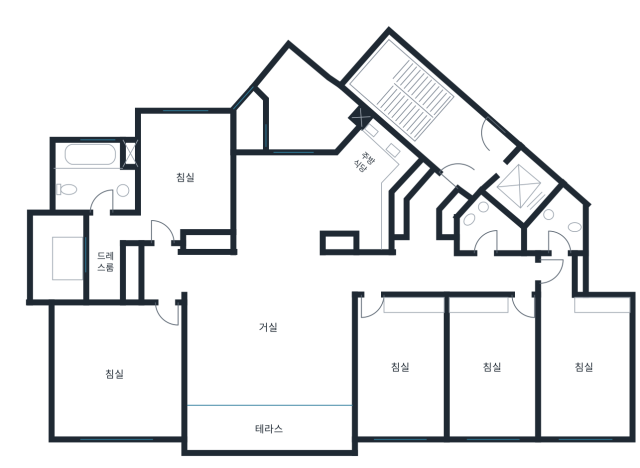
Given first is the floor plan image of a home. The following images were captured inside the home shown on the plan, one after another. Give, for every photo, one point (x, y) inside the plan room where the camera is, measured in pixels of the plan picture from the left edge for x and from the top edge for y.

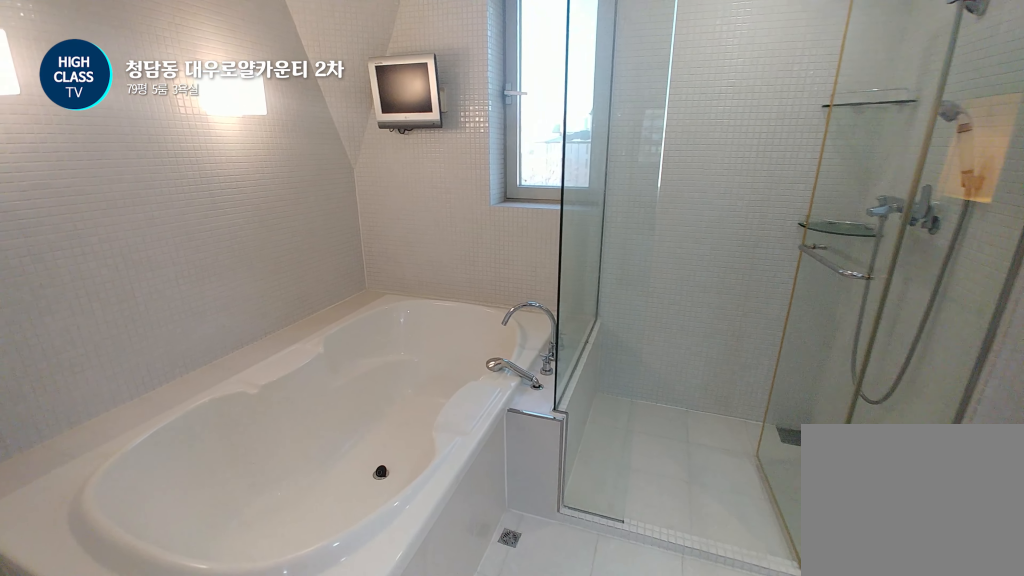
(95, 177)
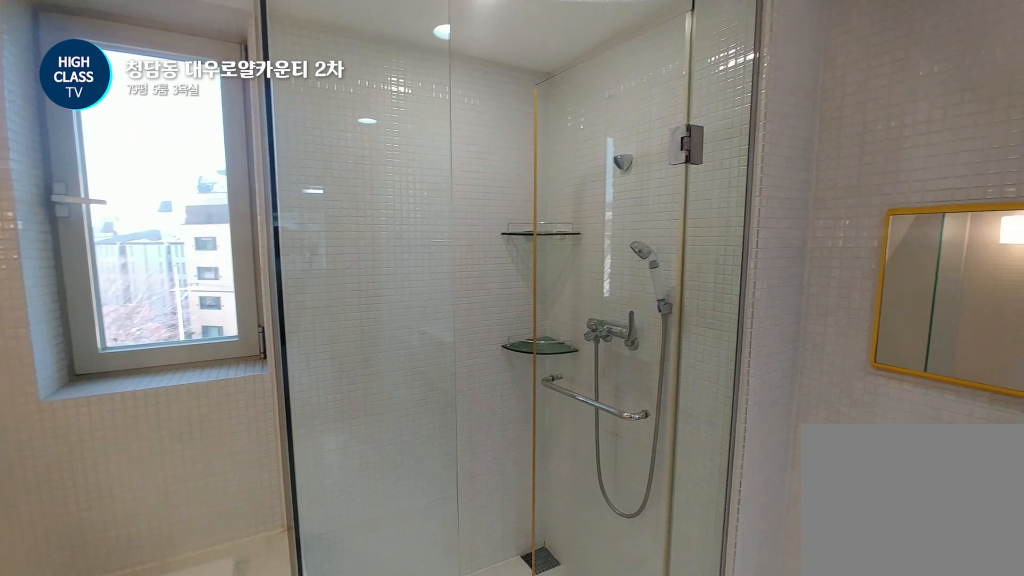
(95, 177)
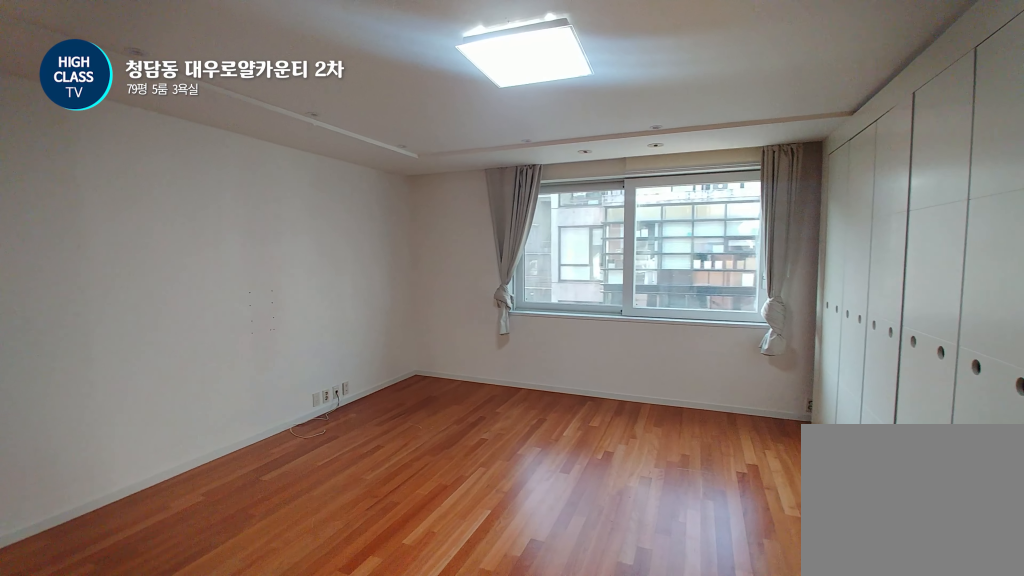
(116, 373)
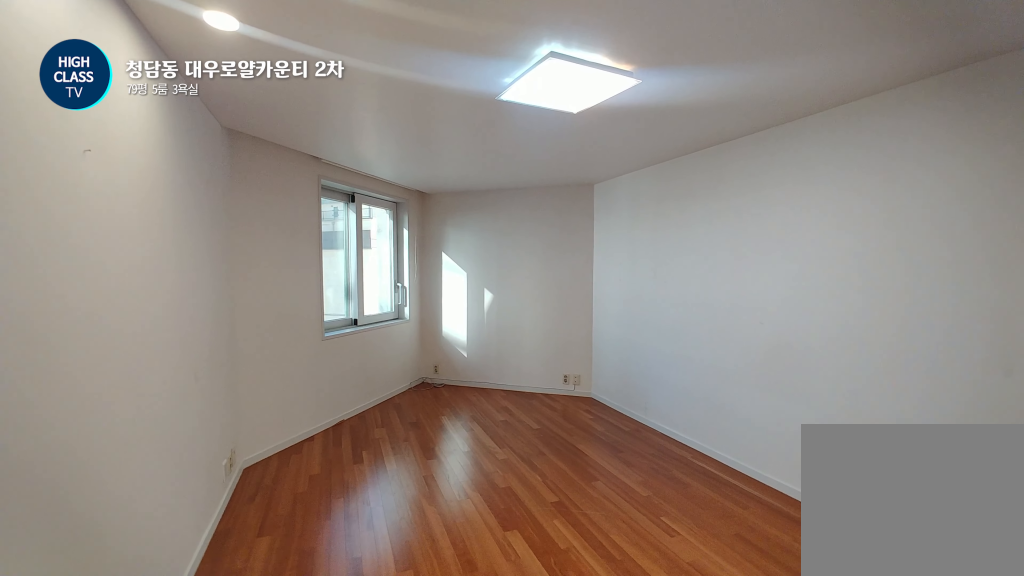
(185, 180)
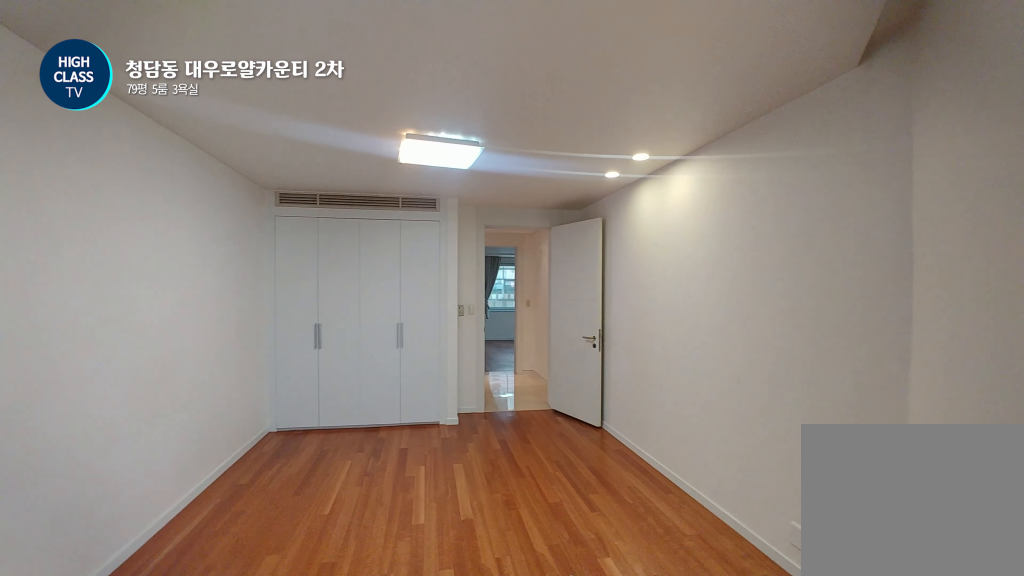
(185, 180)
